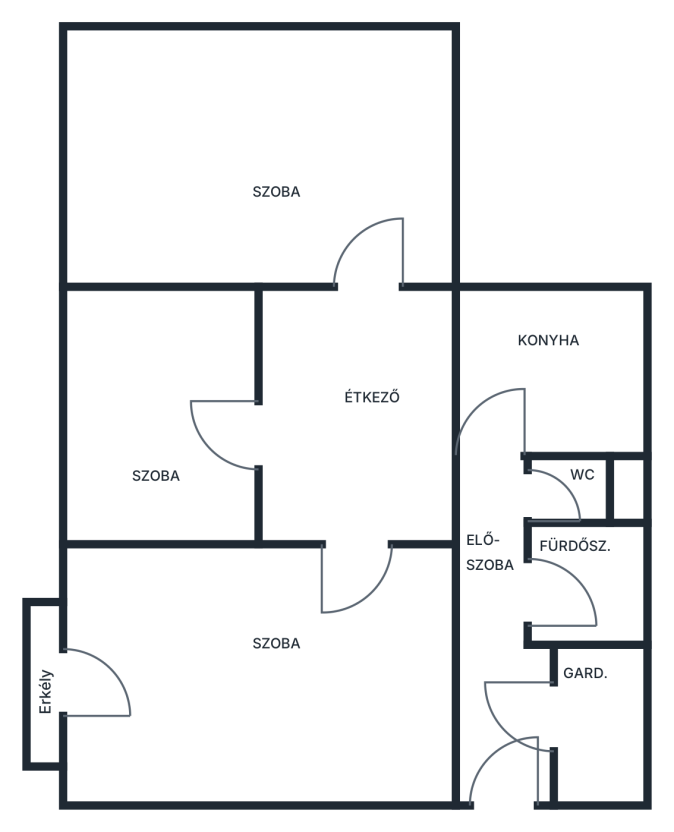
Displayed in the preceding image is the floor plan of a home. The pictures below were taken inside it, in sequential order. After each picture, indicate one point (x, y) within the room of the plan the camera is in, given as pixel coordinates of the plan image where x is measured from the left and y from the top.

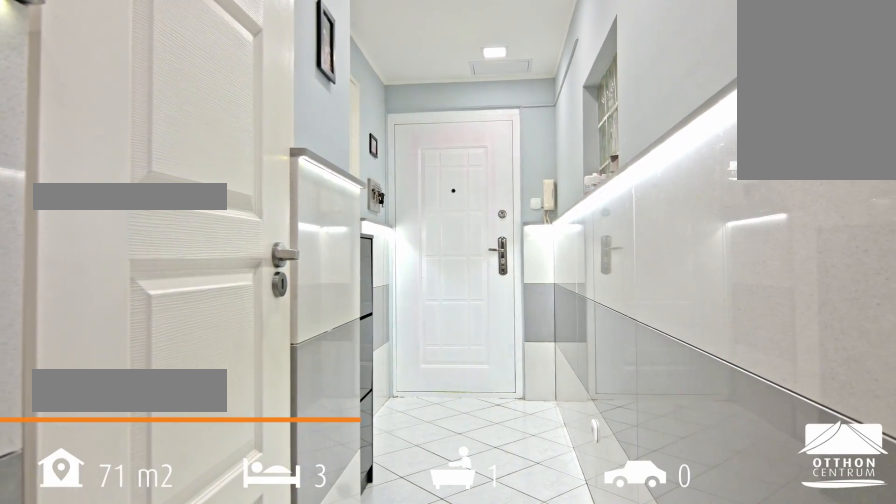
(493, 621)
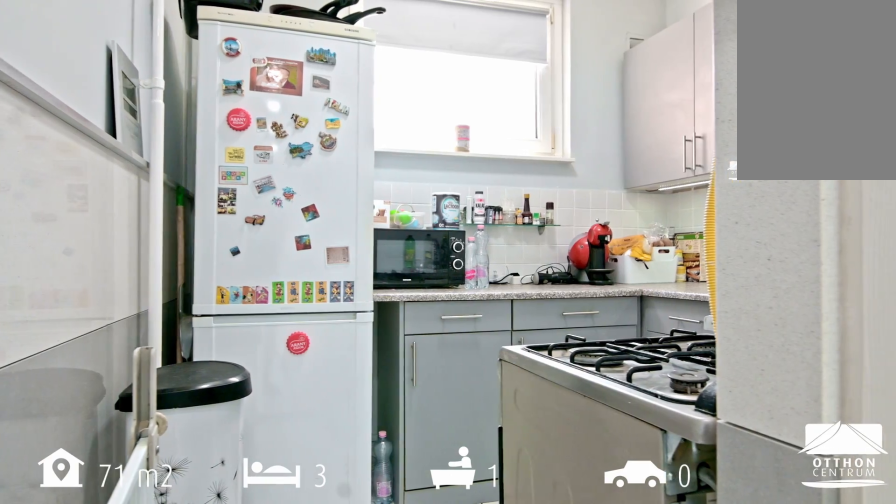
(570, 388)
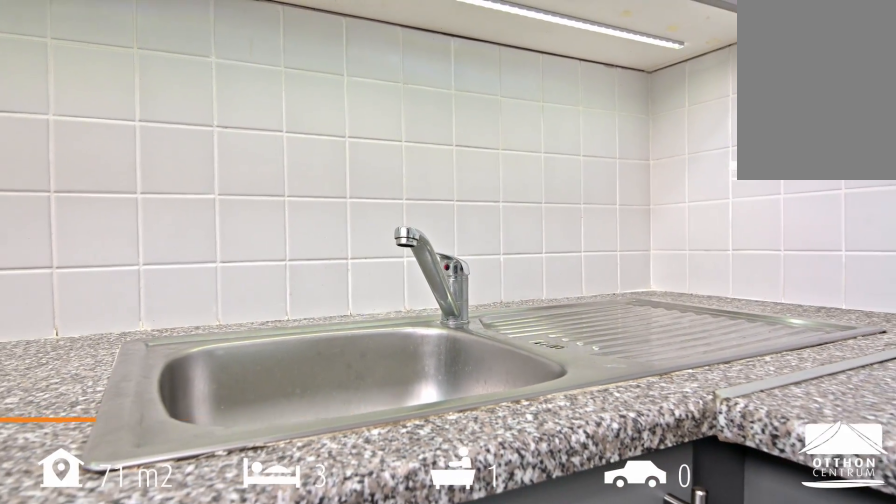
(570, 388)
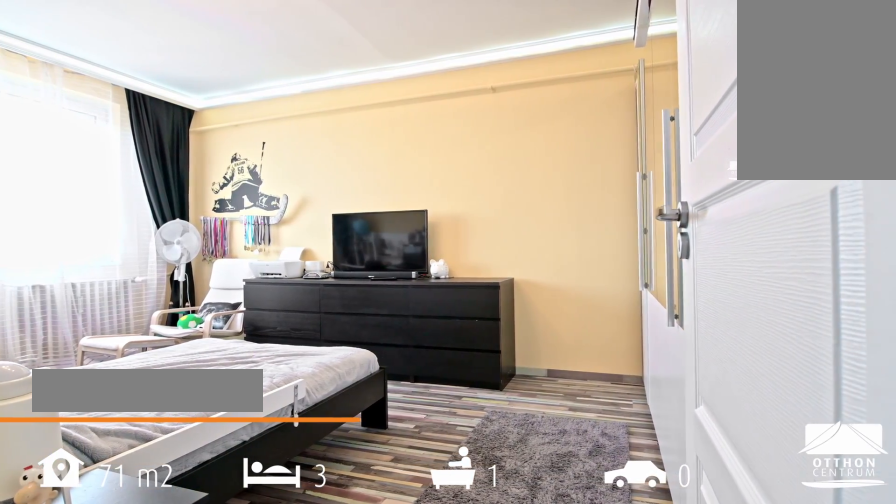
(253, 149)
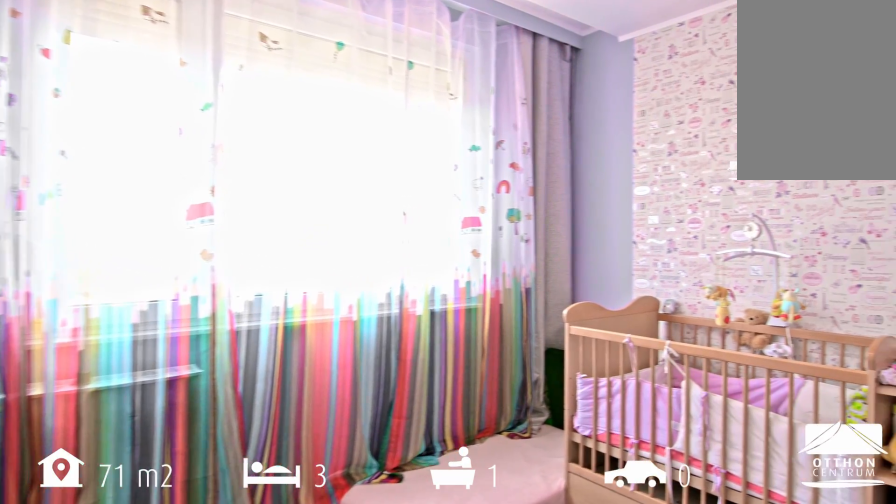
(154, 410)
